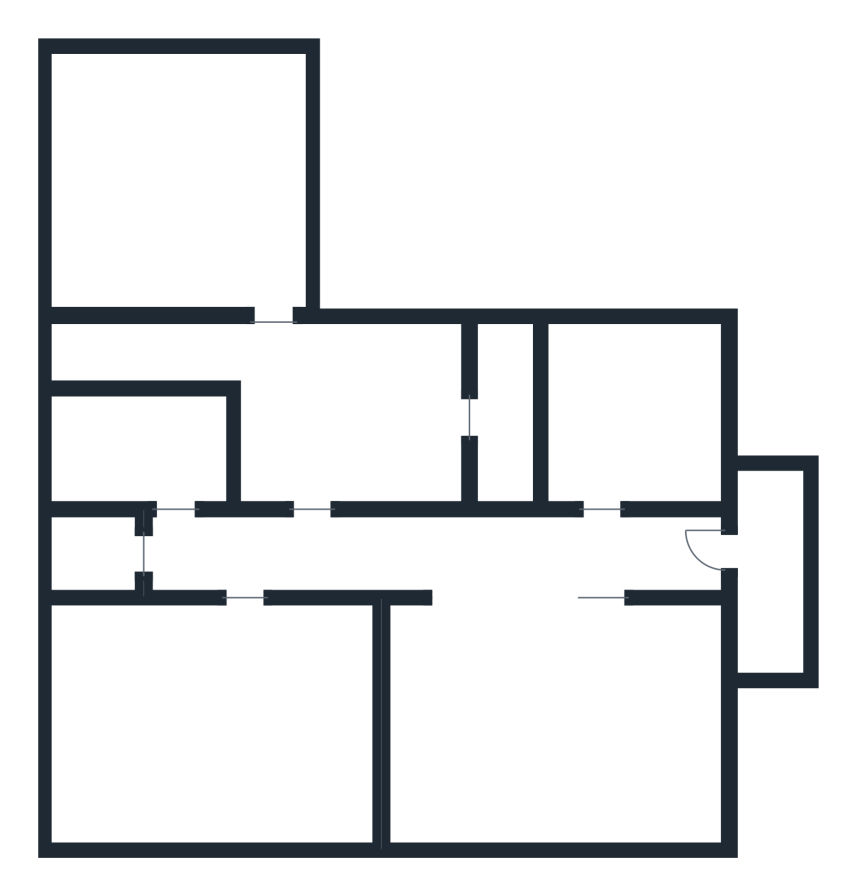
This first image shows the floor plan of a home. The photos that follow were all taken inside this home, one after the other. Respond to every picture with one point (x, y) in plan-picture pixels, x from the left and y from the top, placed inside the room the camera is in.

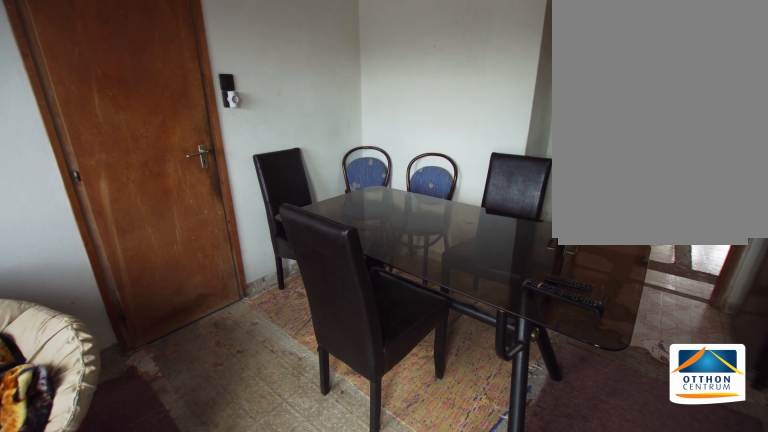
(369, 416)
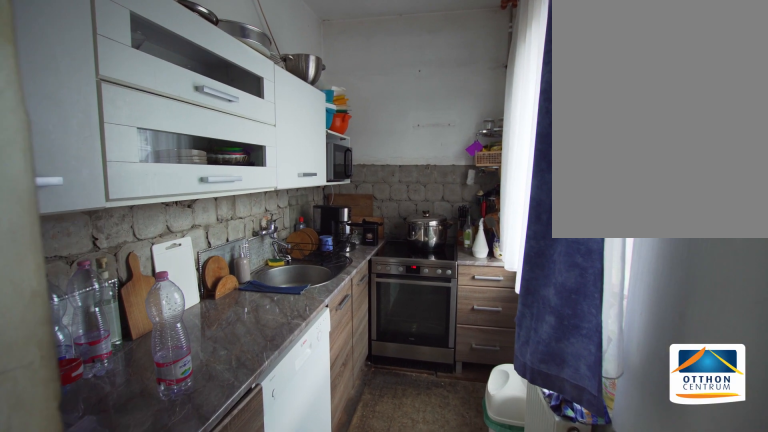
(144, 352)
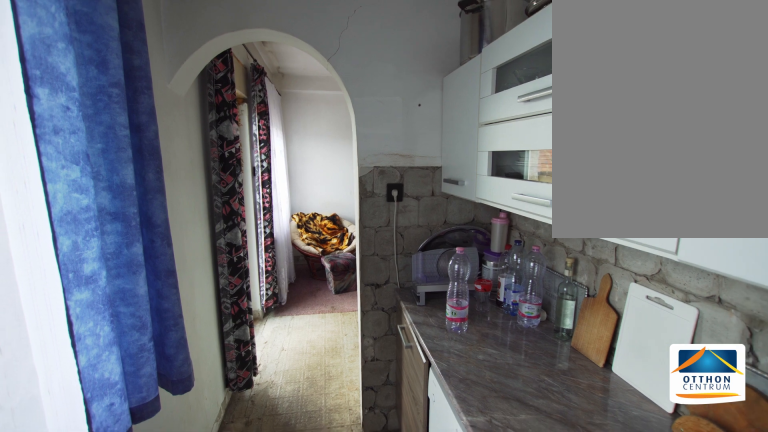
(144, 353)
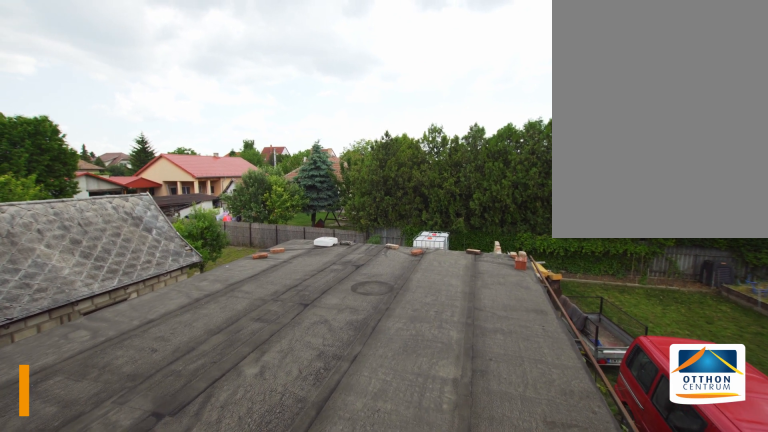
(179, 146)
